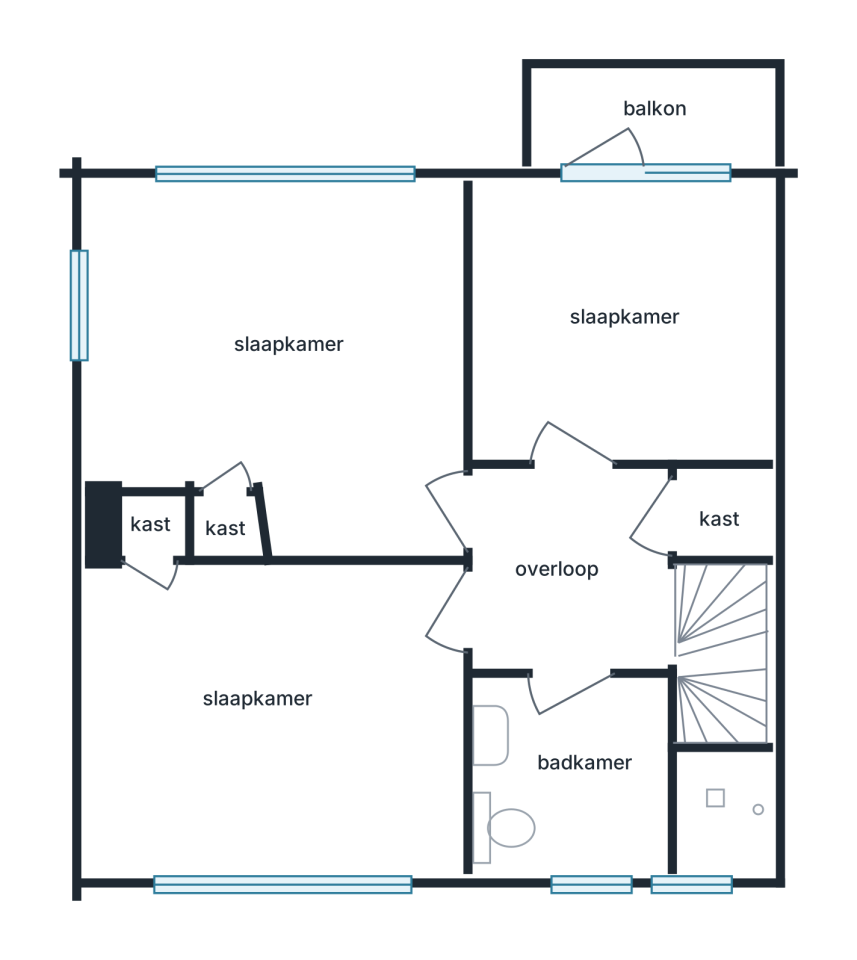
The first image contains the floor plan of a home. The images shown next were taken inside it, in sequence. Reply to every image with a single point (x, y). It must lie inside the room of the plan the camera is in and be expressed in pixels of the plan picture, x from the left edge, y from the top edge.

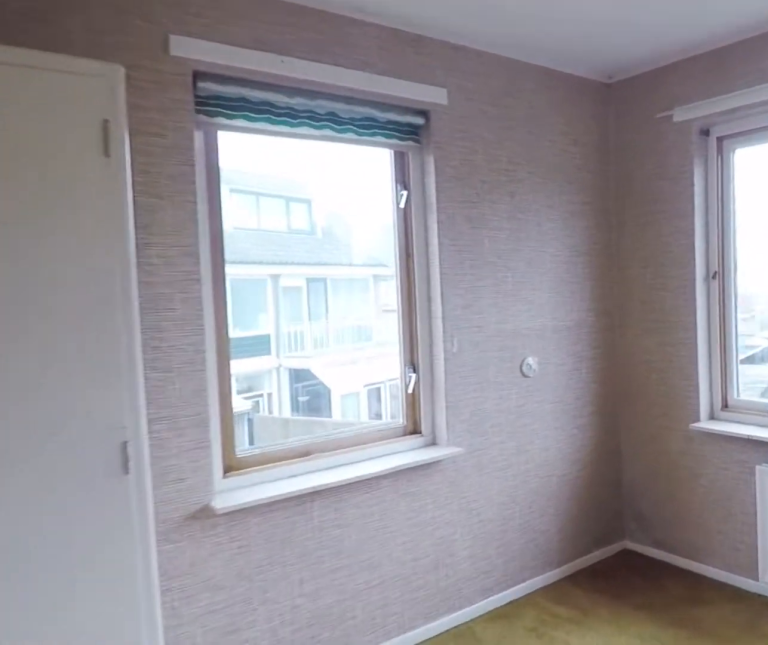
(438, 373)
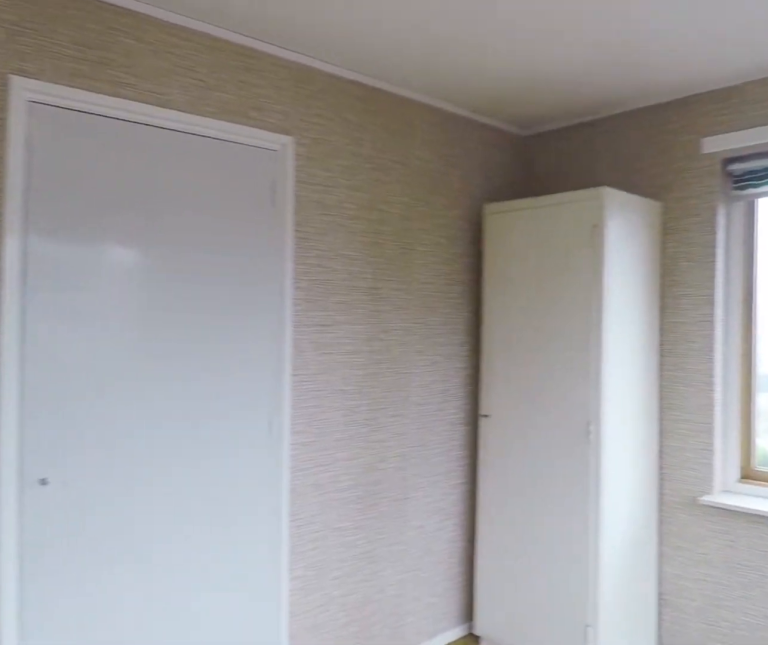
(438, 373)
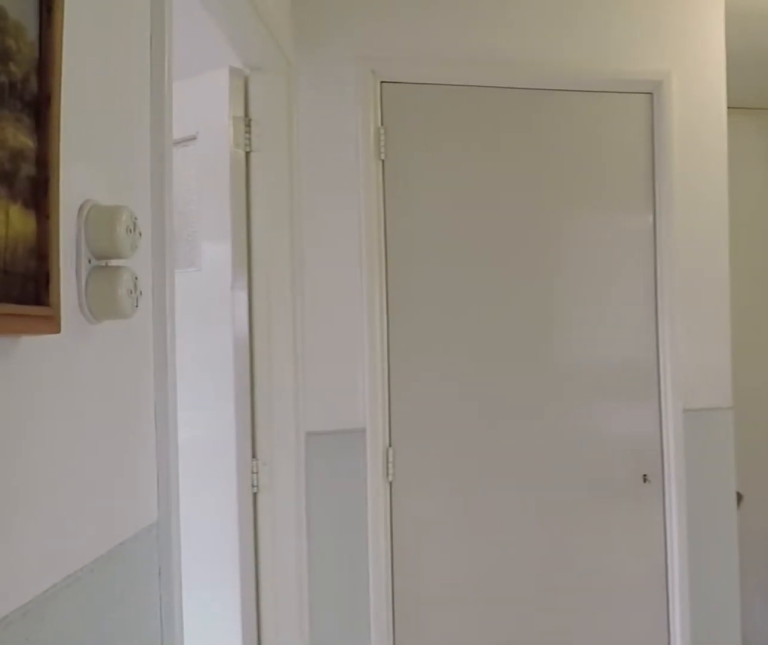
(573, 570)
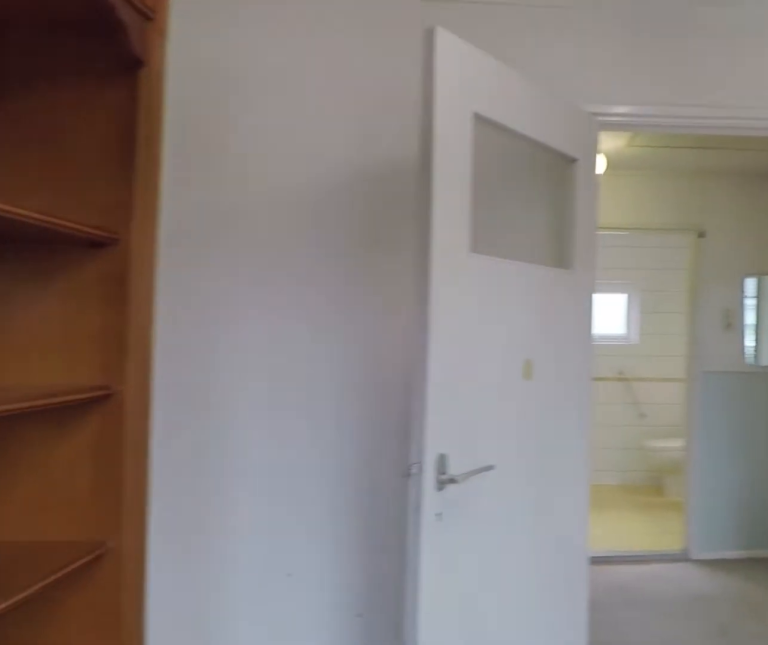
(623, 322)
